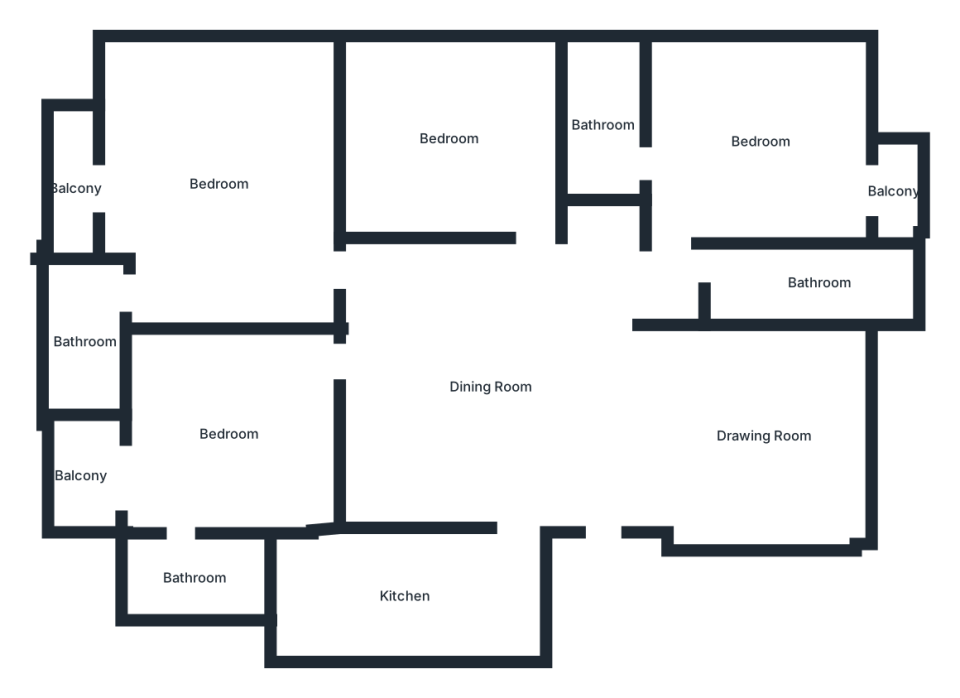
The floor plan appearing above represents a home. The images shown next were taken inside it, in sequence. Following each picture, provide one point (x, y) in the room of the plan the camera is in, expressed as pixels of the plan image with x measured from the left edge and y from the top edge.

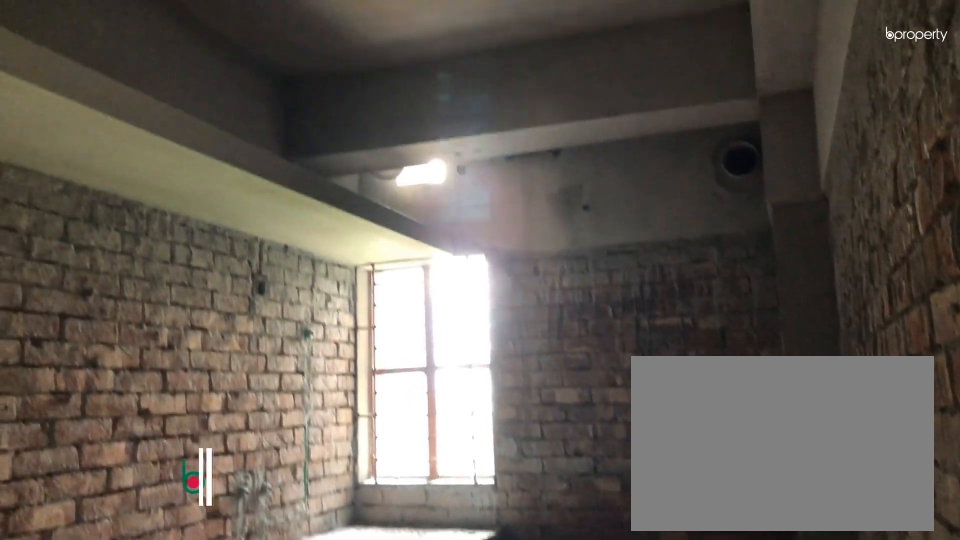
(408, 597)
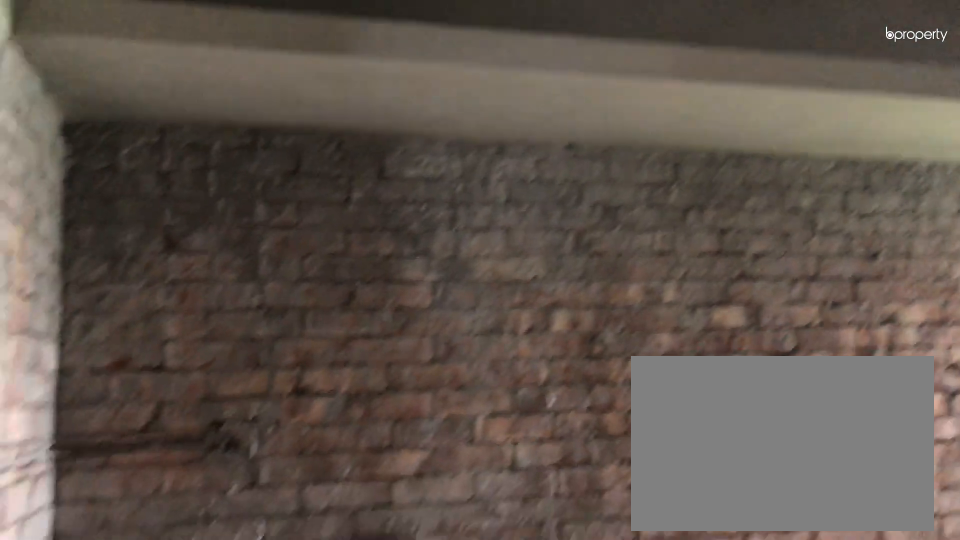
(408, 597)
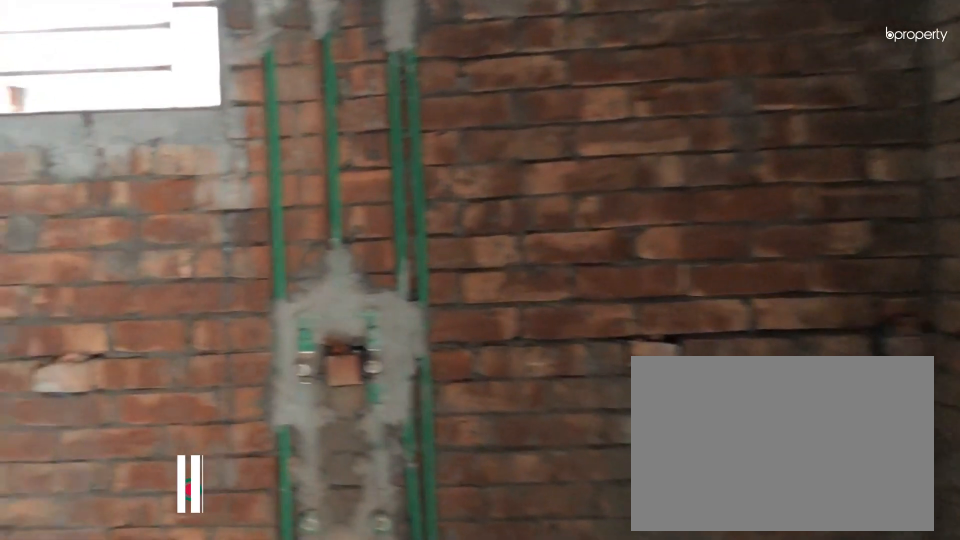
(194, 578)
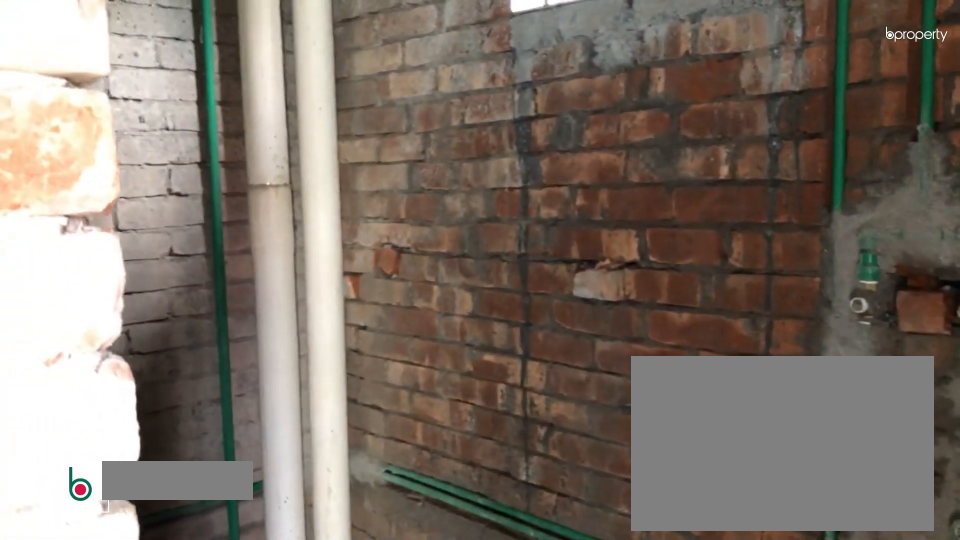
(194, 578)
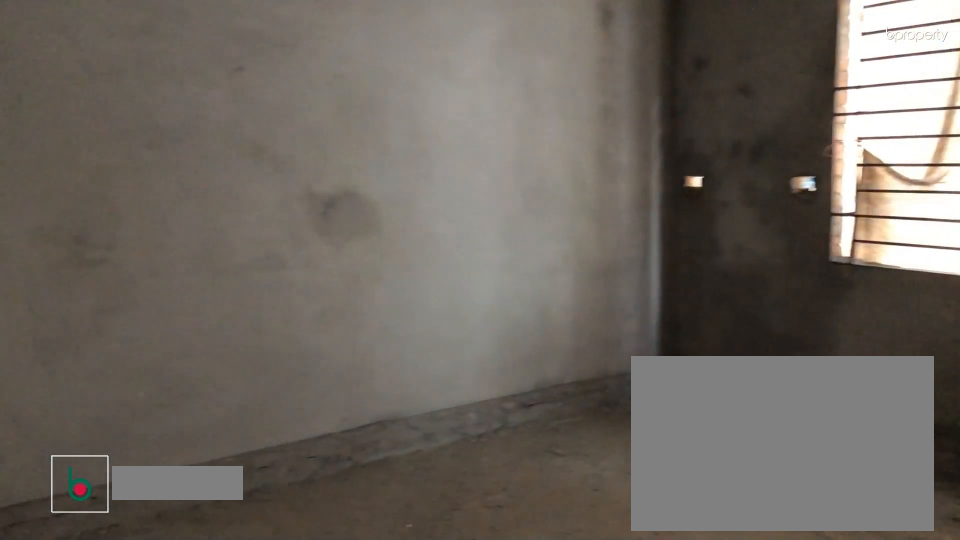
(452, 140)
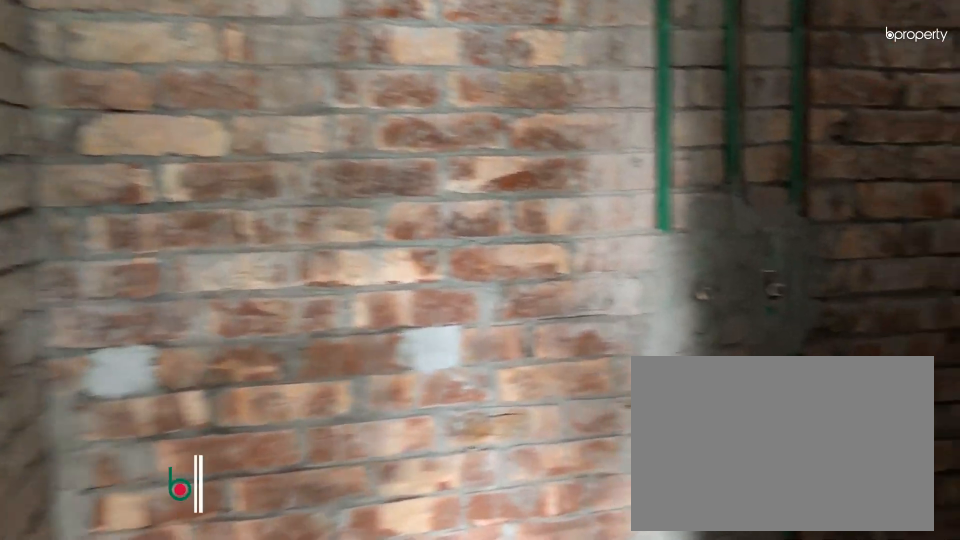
(606, 123)
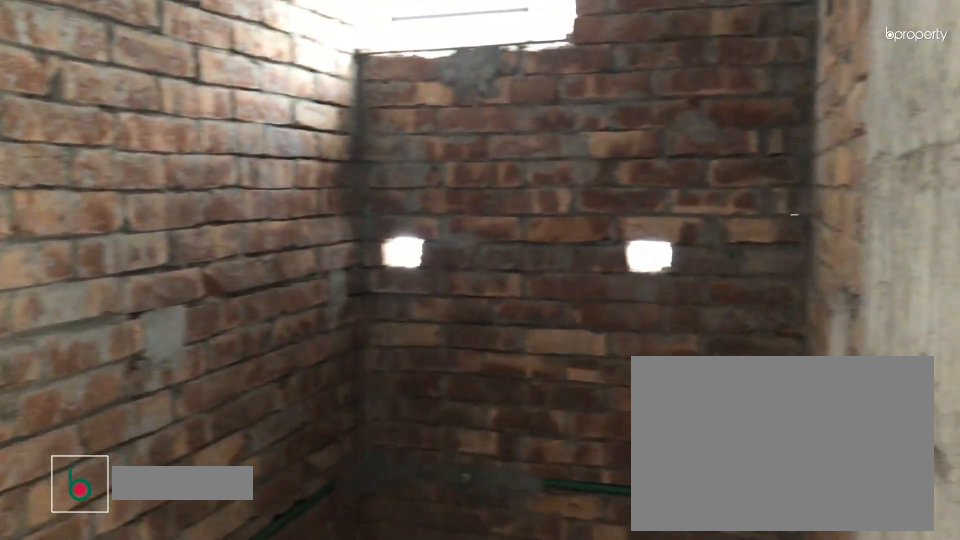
(606, 123)
